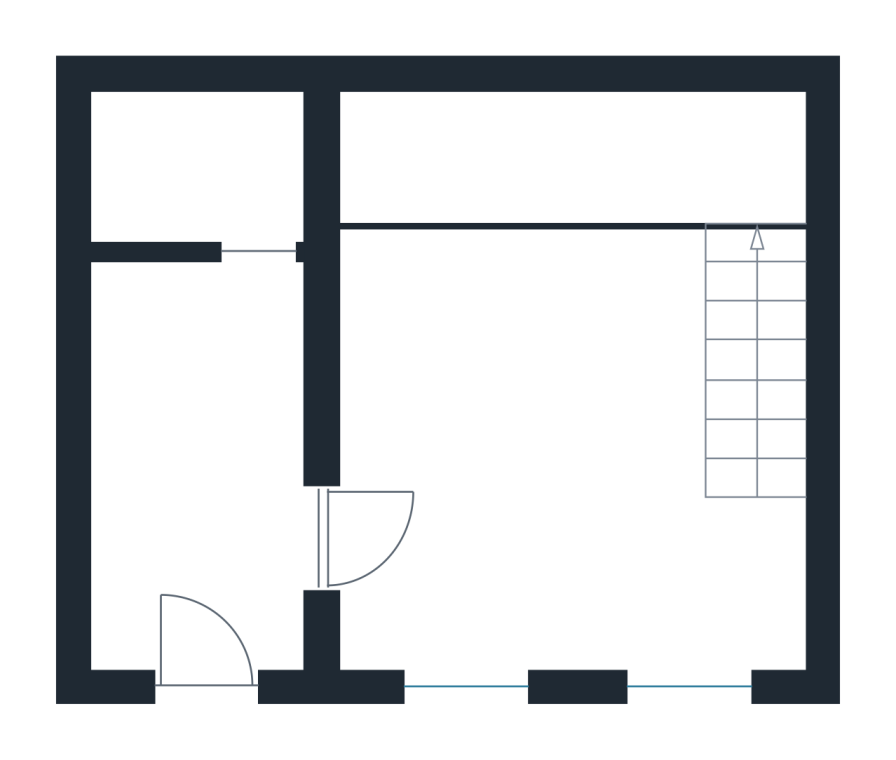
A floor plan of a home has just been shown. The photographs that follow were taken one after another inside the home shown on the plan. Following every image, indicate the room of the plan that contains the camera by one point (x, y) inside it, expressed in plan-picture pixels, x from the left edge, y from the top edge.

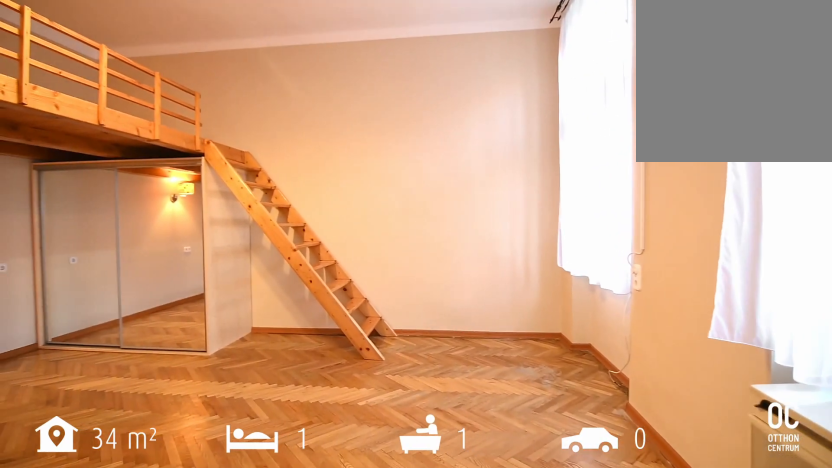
(569, 402)
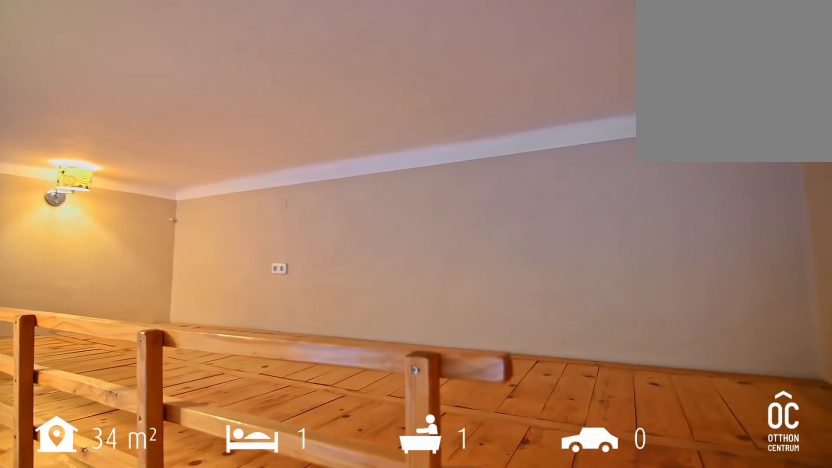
(562, 155)
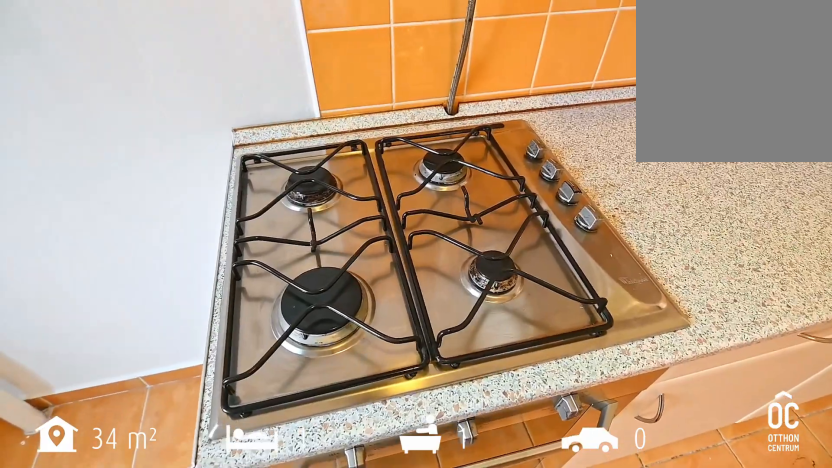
(191, 455)
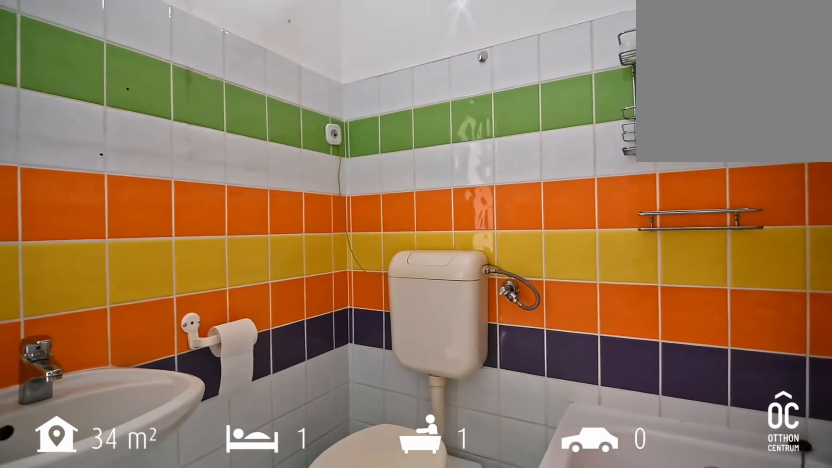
(191, 164)
